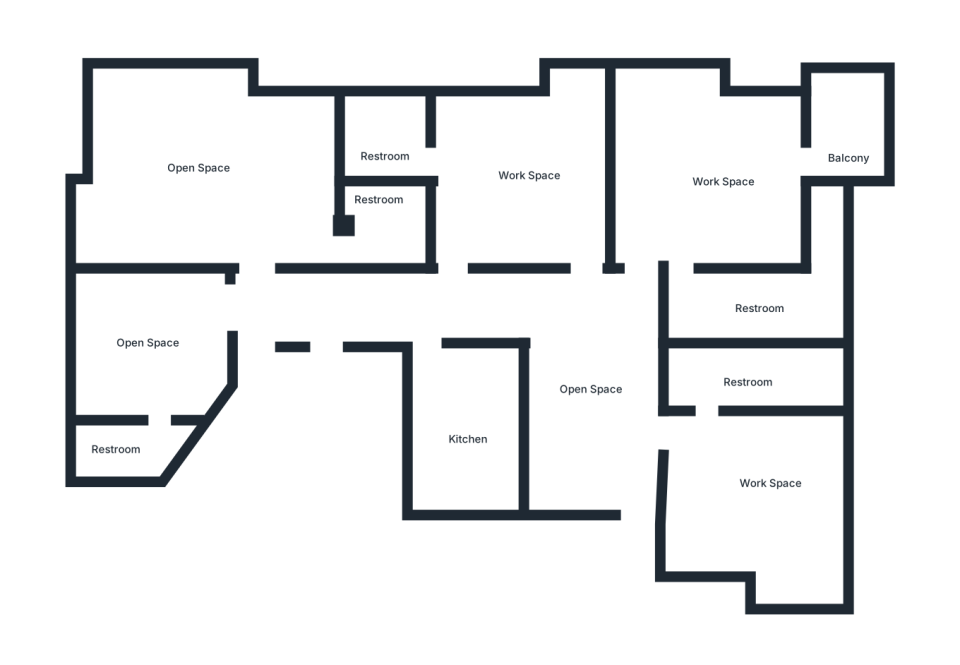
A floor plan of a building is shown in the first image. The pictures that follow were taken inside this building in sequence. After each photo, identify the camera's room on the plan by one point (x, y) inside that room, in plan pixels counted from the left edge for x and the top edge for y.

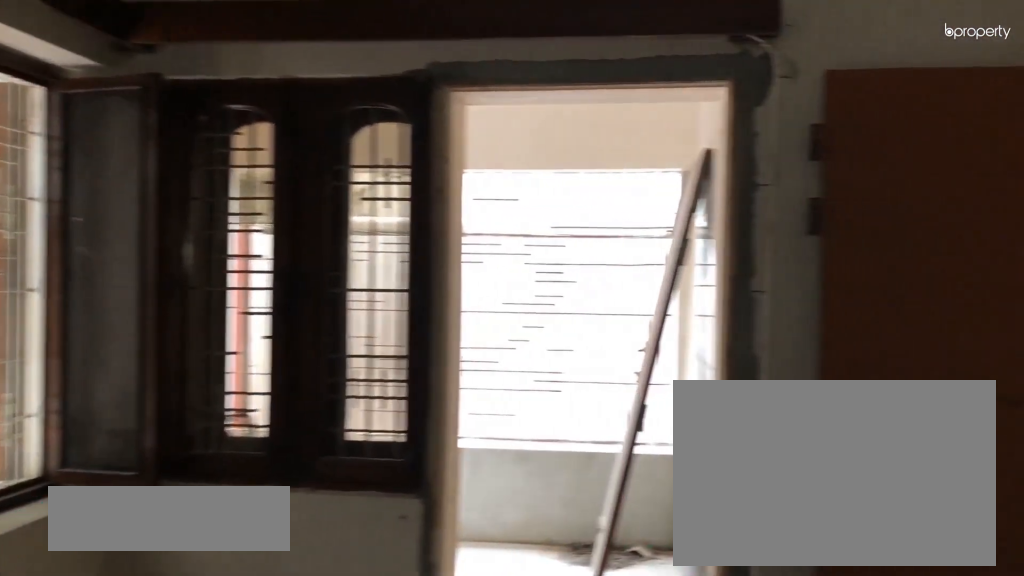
(712, 186)
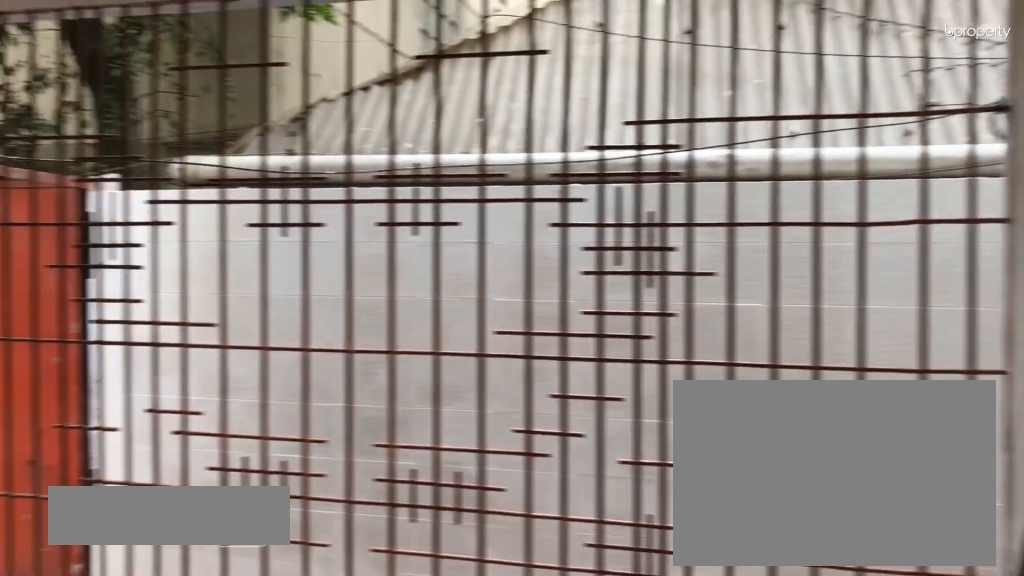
(849, 148)
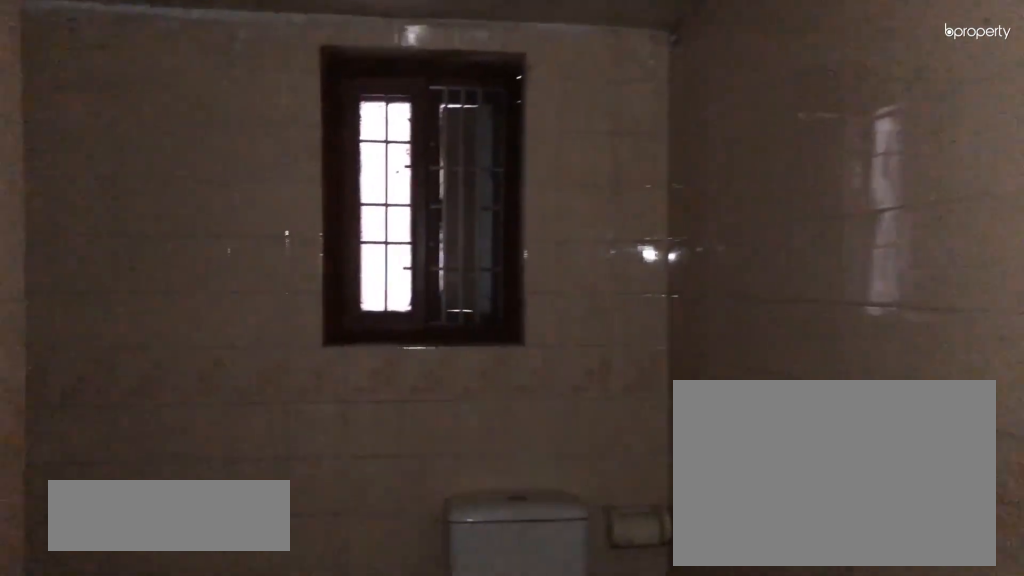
(753, 310)
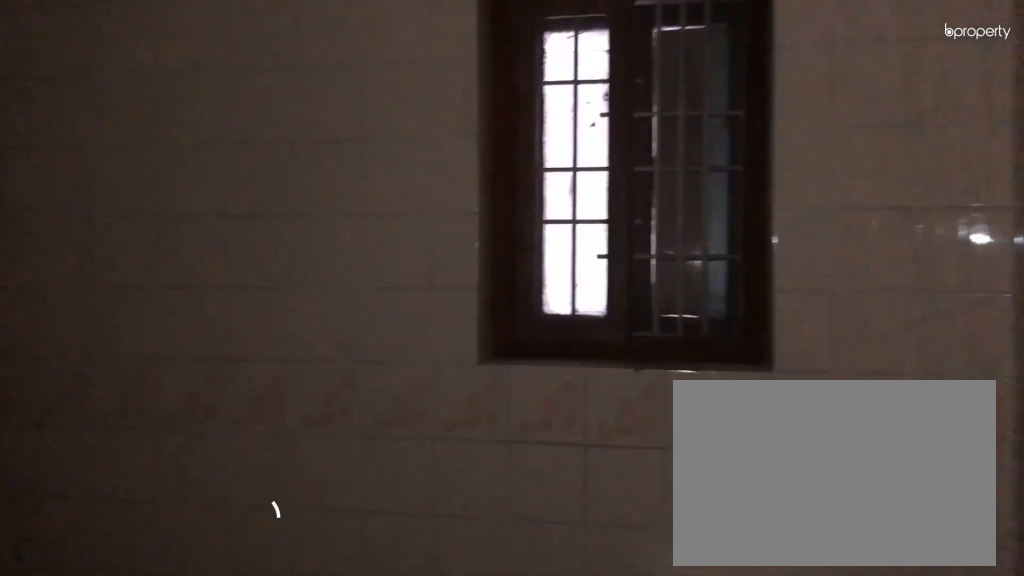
(753, 310)
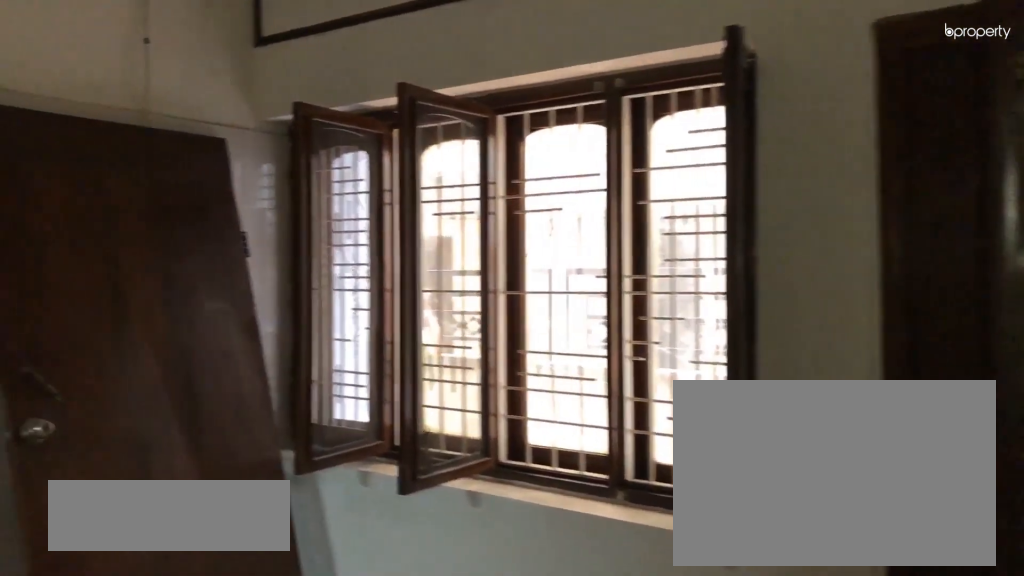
(497, 168)
